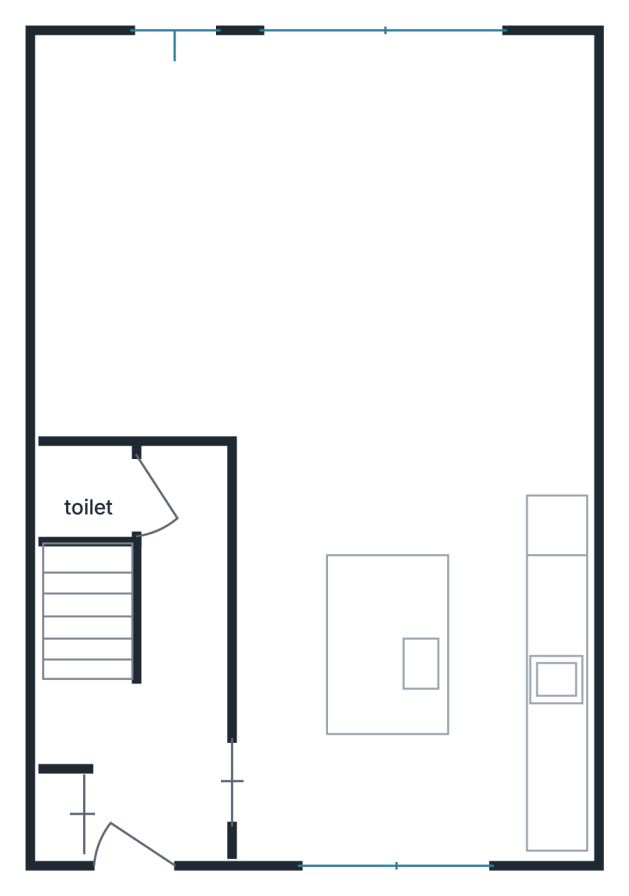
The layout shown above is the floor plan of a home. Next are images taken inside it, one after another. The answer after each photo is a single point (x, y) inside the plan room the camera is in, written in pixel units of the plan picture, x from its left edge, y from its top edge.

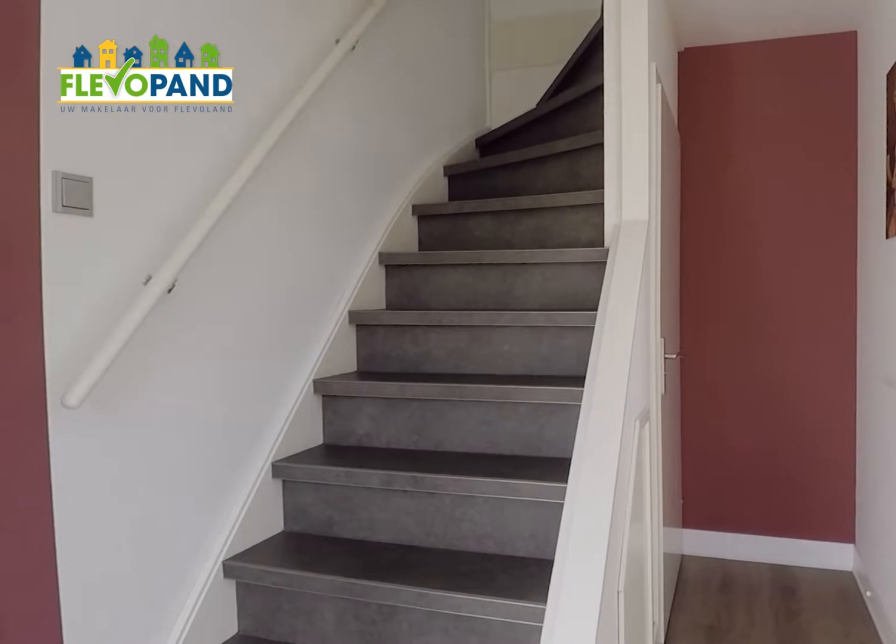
(190, 642)
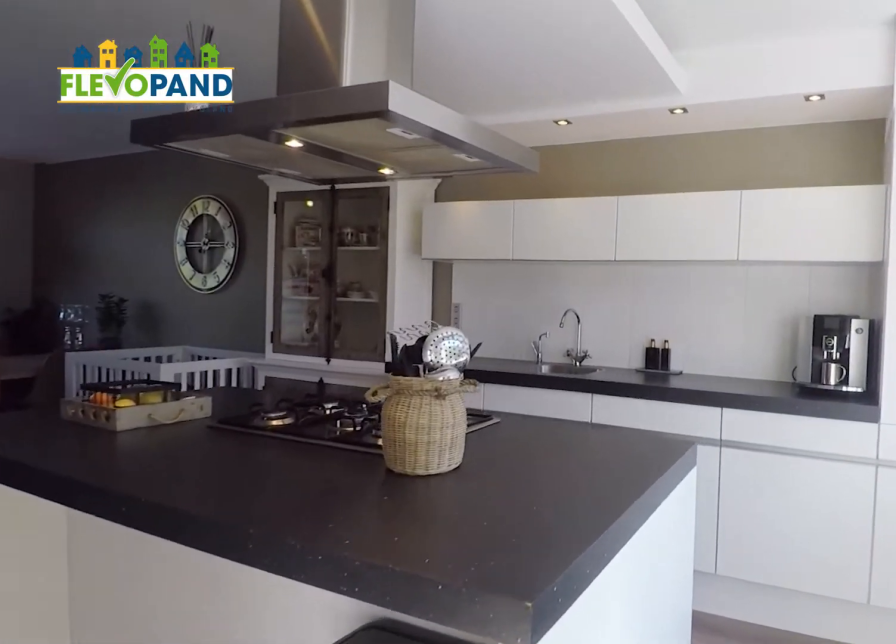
(413, 671)
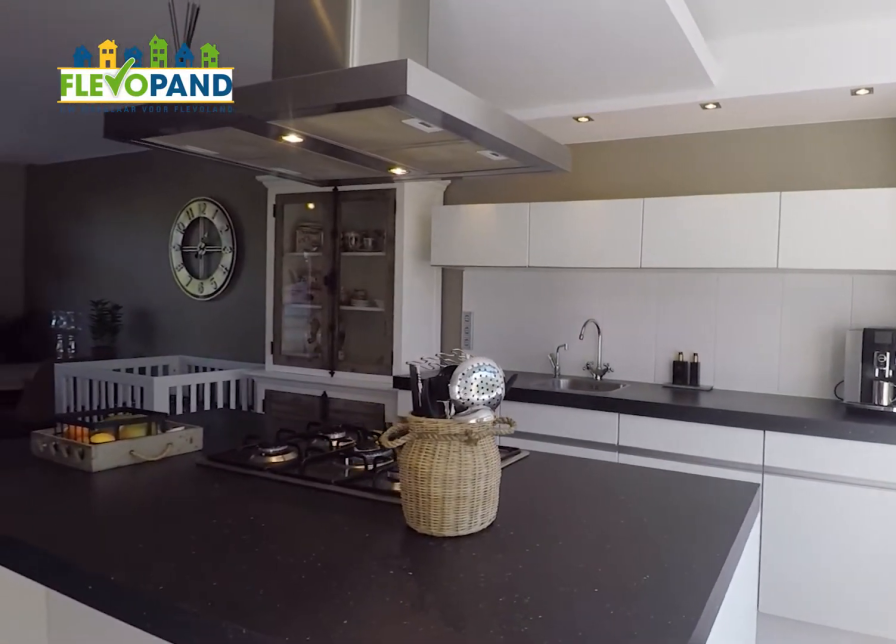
(413, 671)
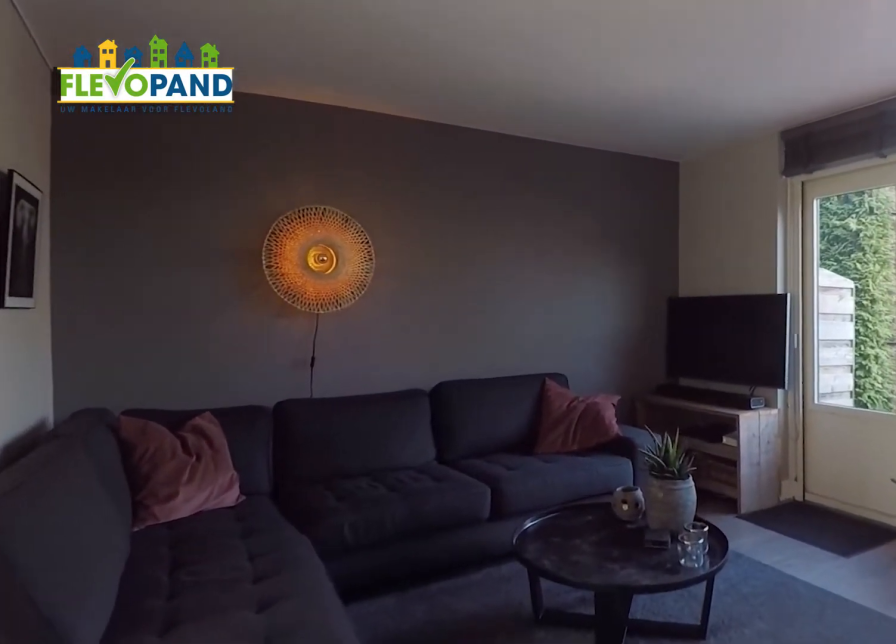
(291, 199)
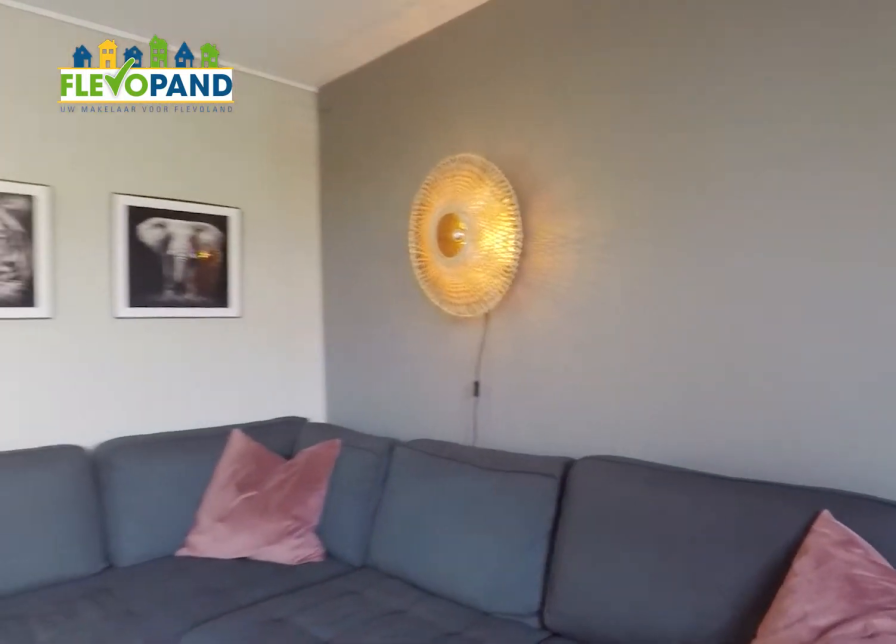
(291, 199)
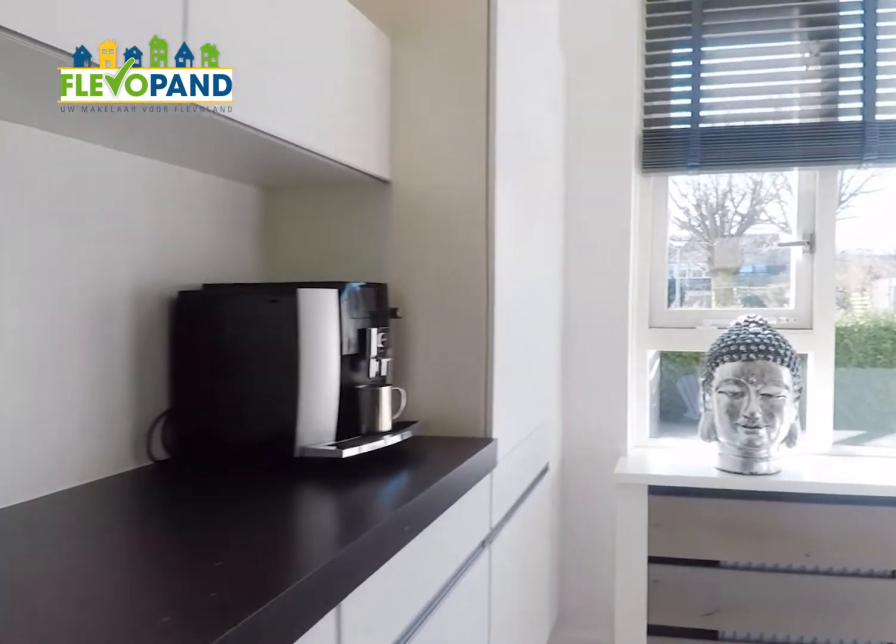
(413, 671)
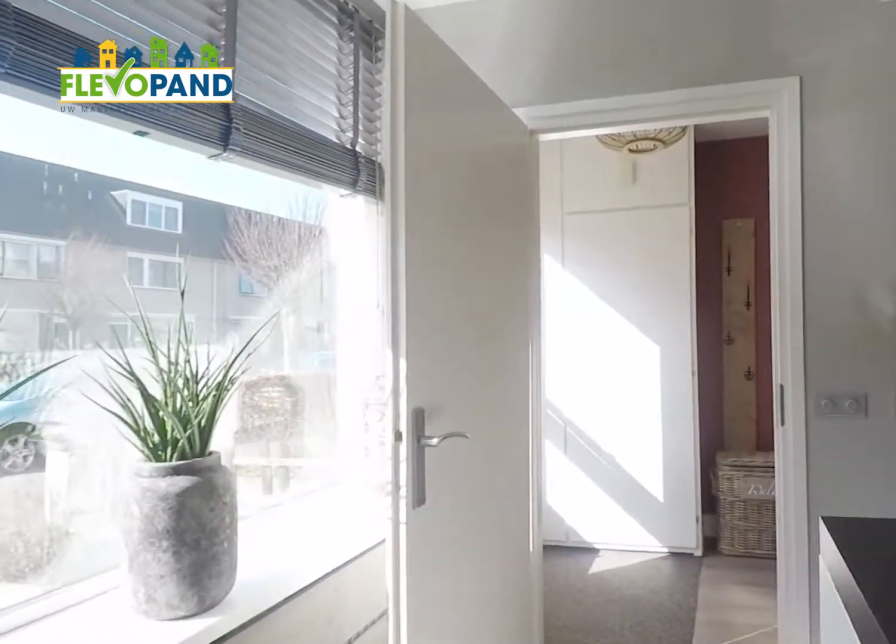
(413, 671)
